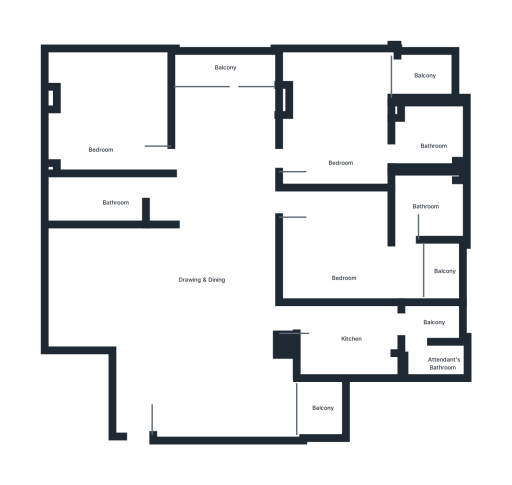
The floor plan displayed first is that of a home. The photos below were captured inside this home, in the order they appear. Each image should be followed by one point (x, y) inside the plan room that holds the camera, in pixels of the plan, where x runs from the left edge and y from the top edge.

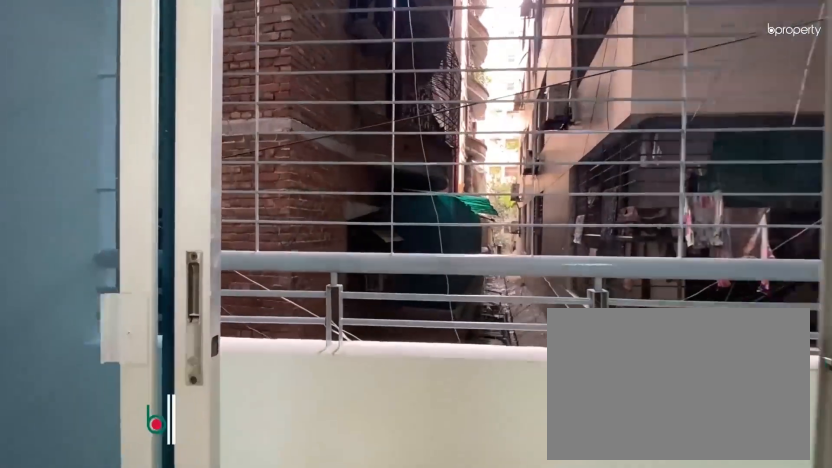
(222, 73)
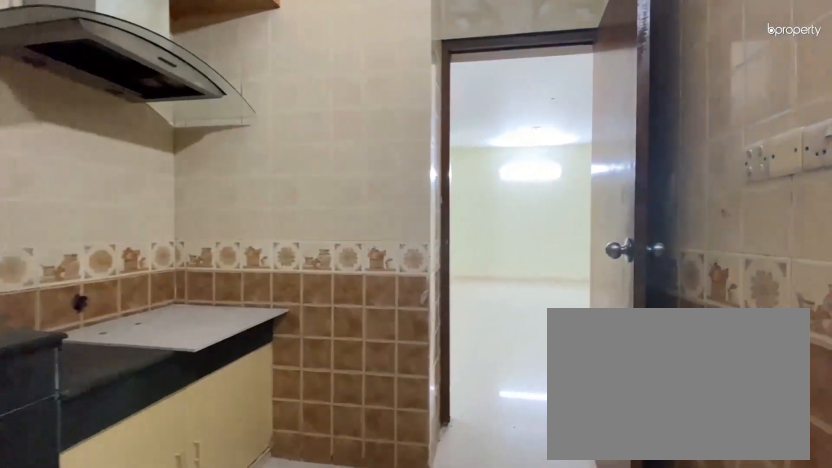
(359, 346)
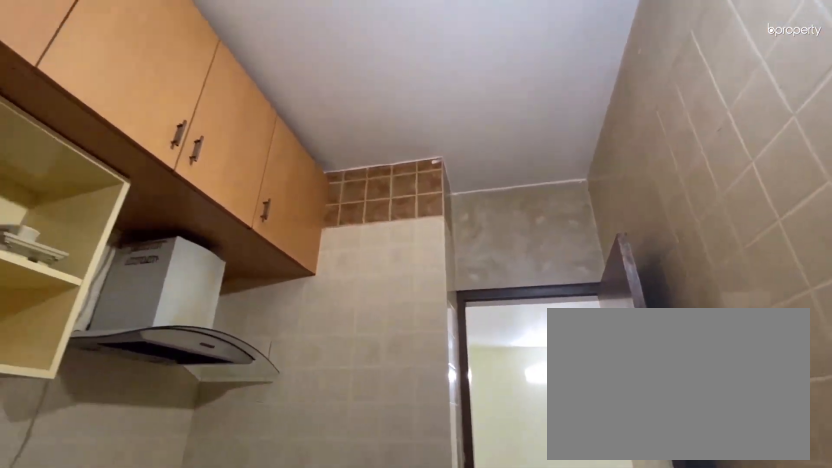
(359, 346)
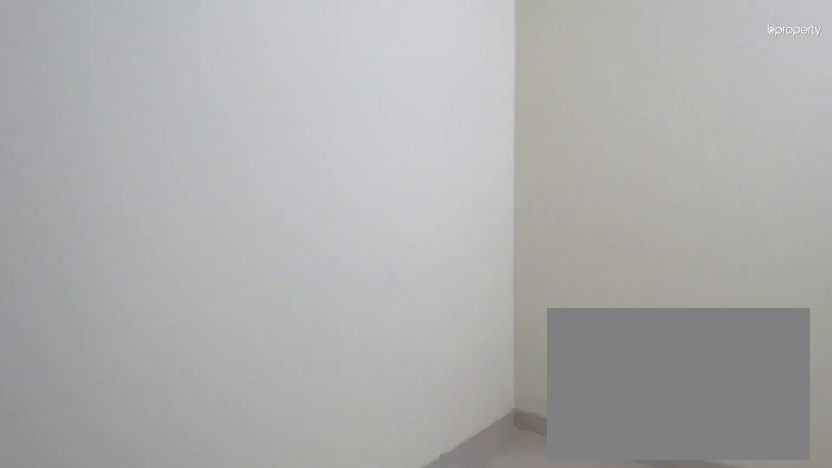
(346, 237)
